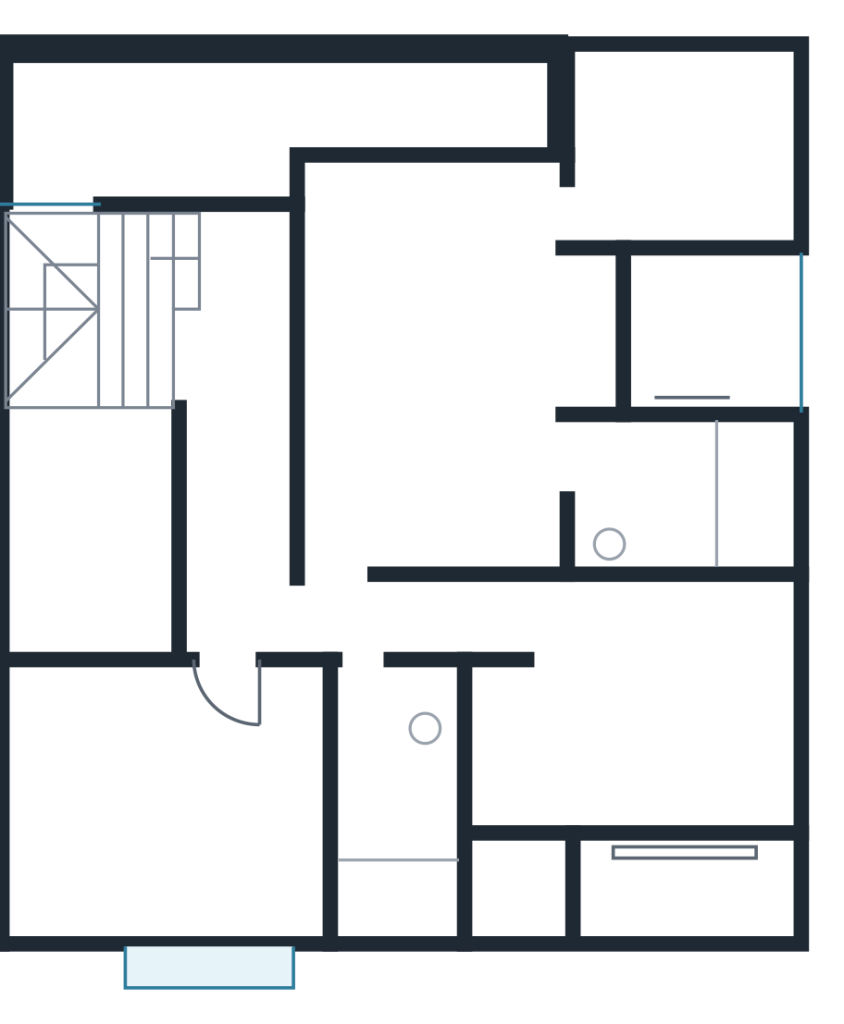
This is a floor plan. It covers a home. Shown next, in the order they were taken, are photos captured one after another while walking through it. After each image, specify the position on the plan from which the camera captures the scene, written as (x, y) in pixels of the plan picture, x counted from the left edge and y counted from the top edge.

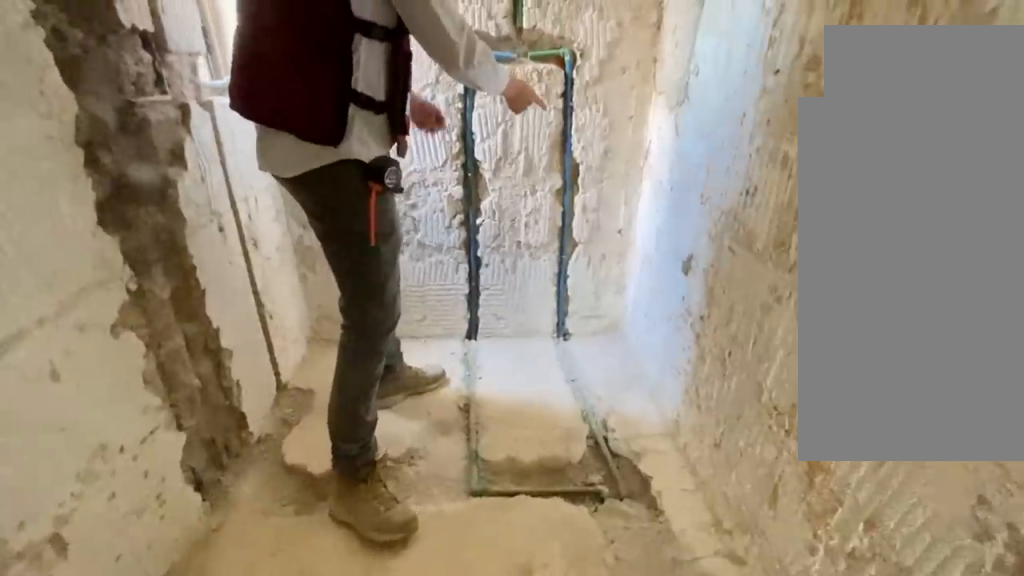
(373, 703)
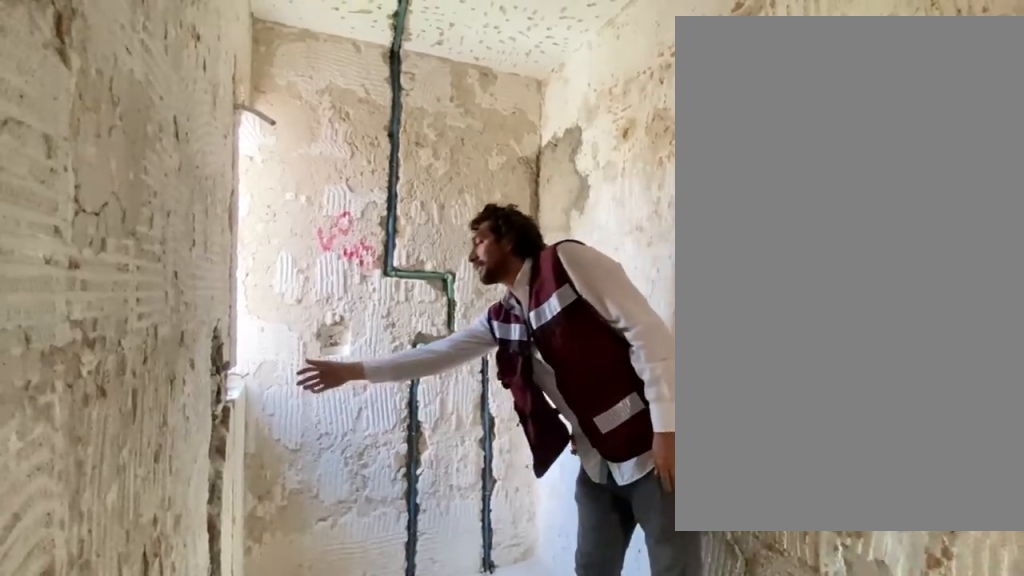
(375, 699)
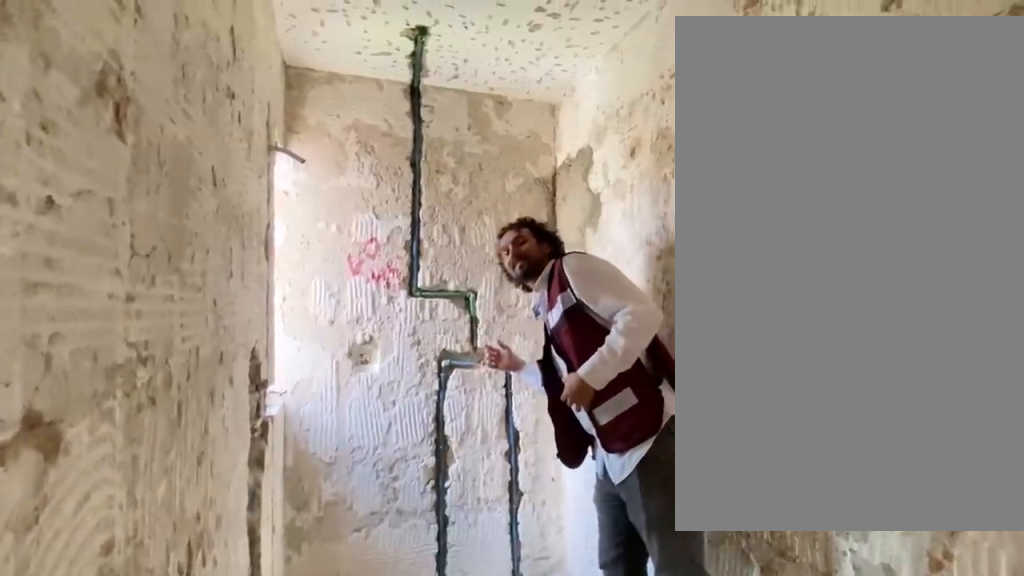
(375, 702)
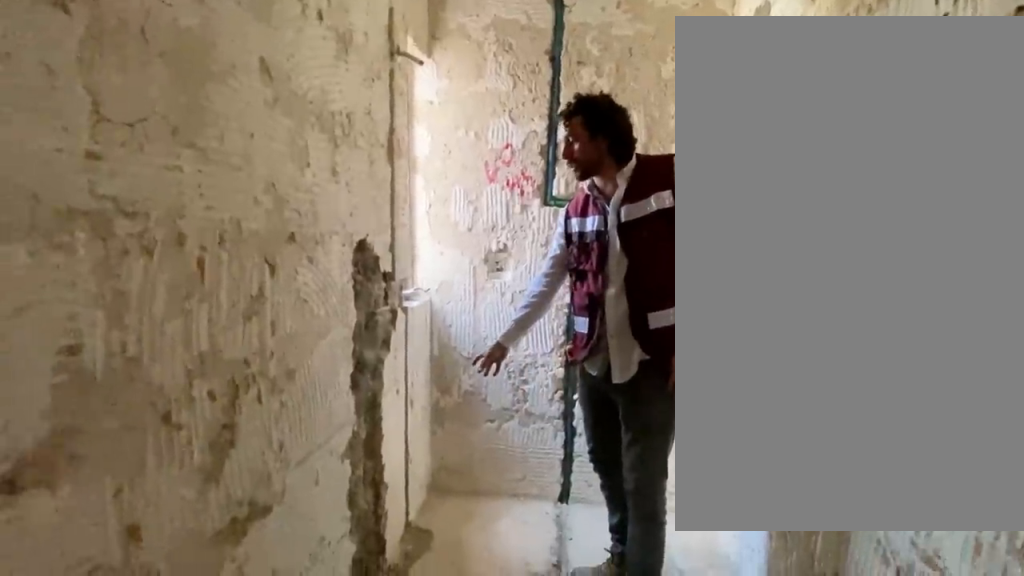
(368, 781)
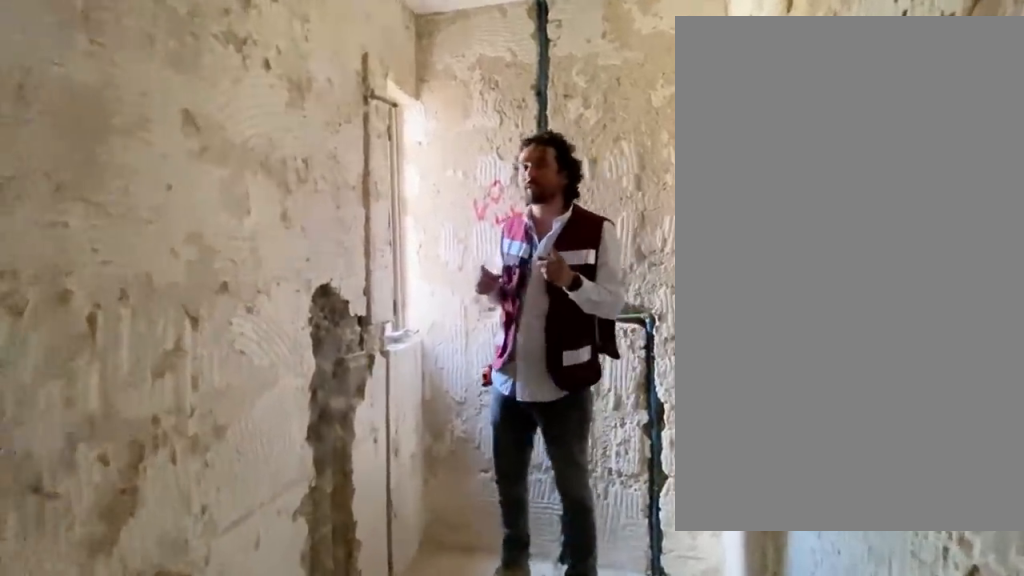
(363, 793)
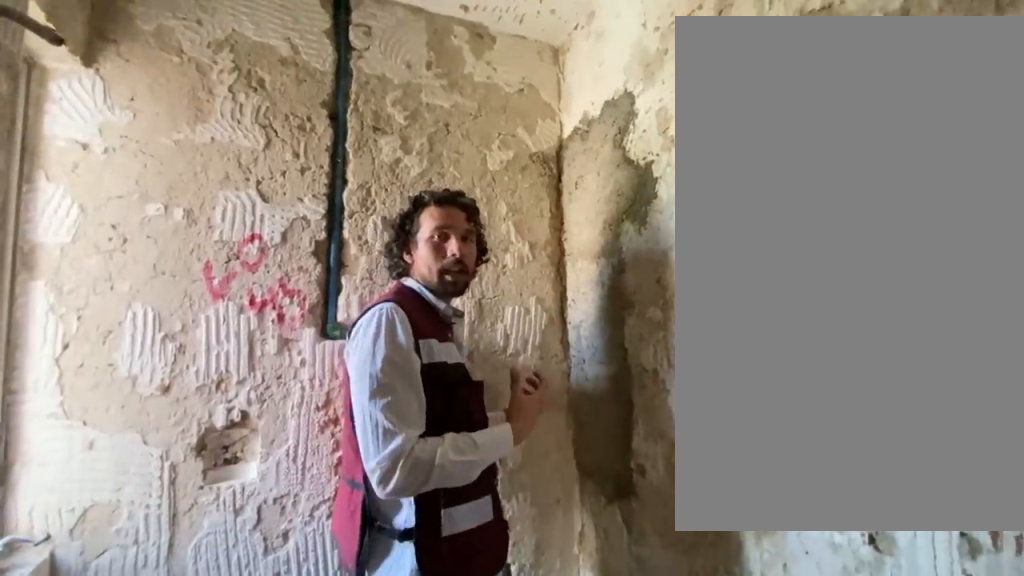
(382, 798)
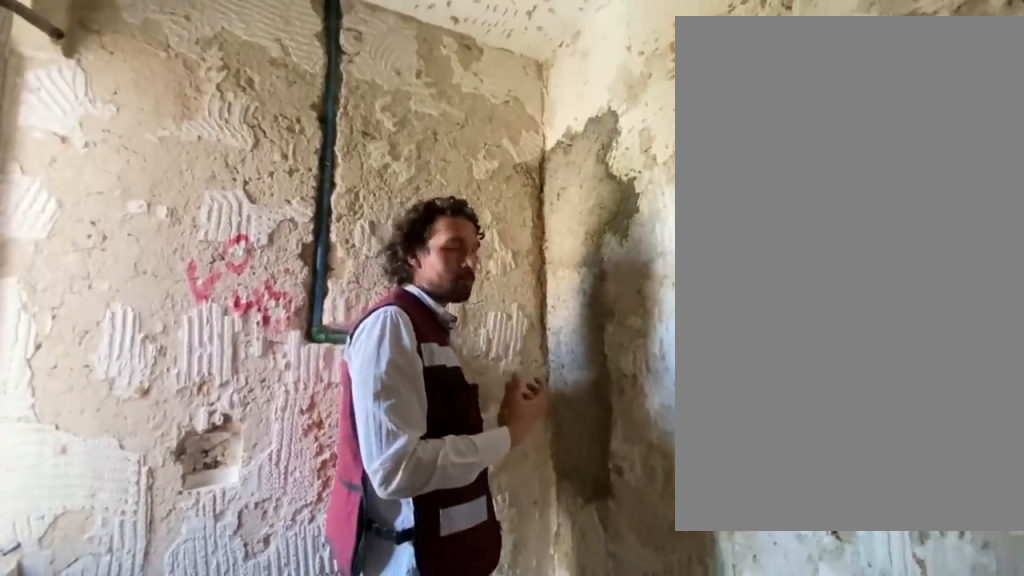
(382, 798)
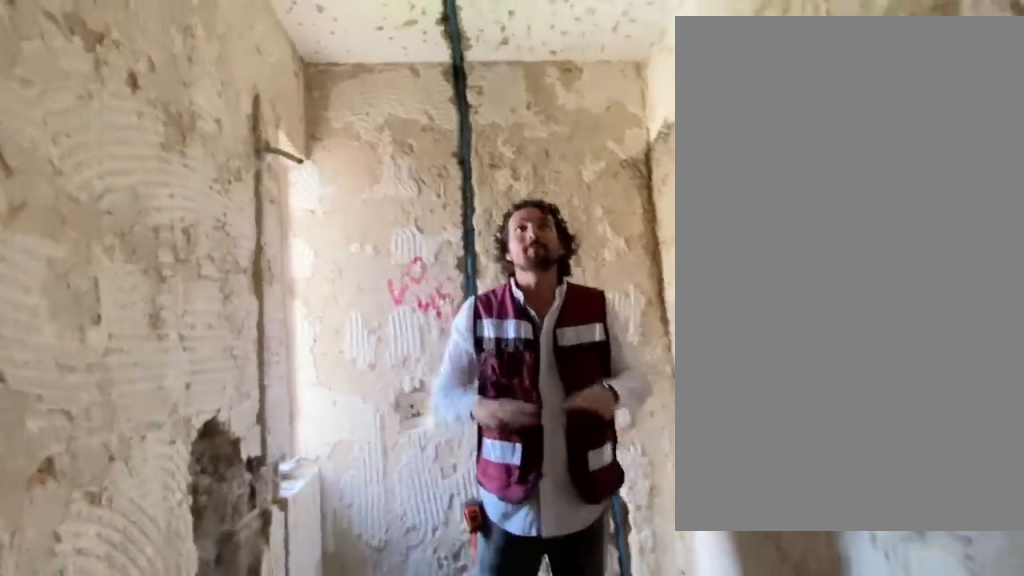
(382, 799)
